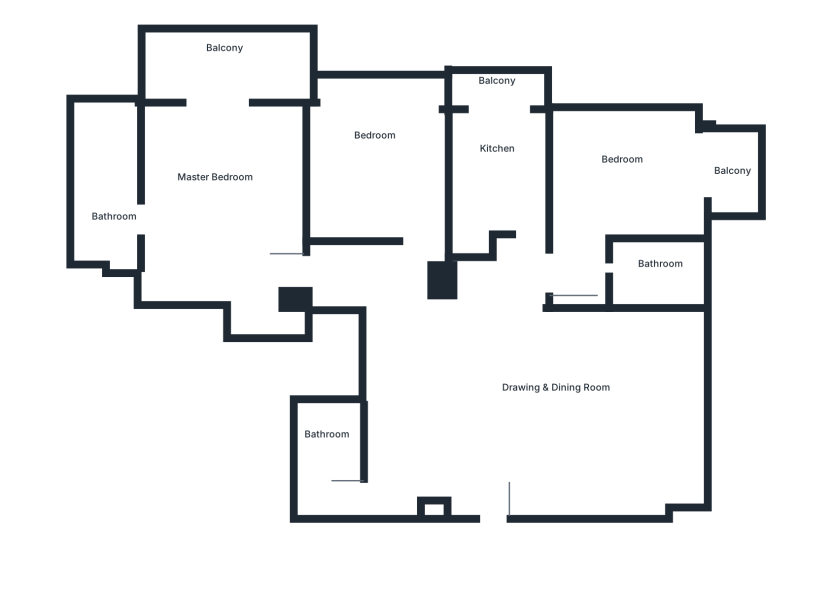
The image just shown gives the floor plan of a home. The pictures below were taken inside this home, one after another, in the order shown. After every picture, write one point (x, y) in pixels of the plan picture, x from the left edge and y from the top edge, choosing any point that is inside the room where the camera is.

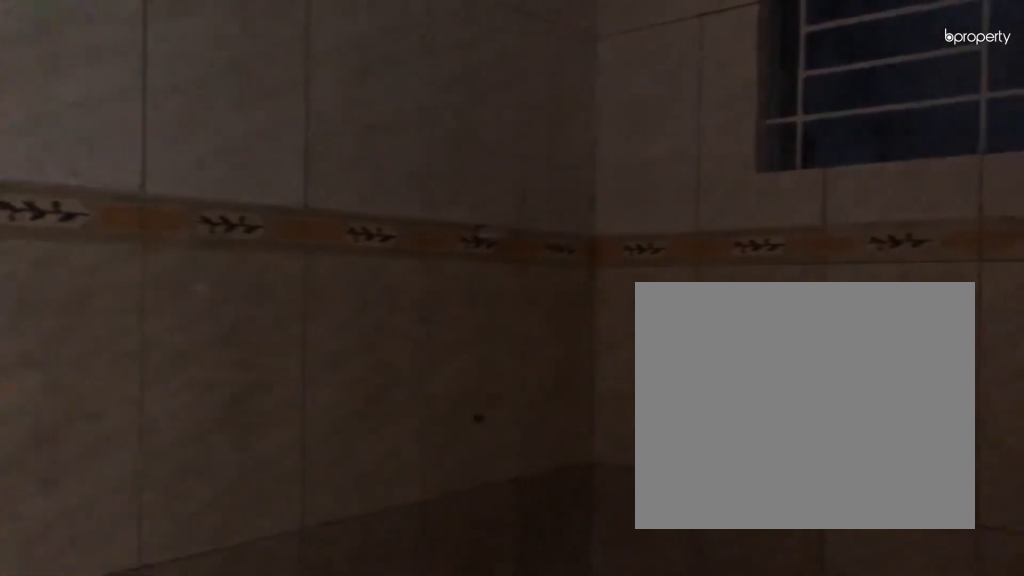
(330, 450)
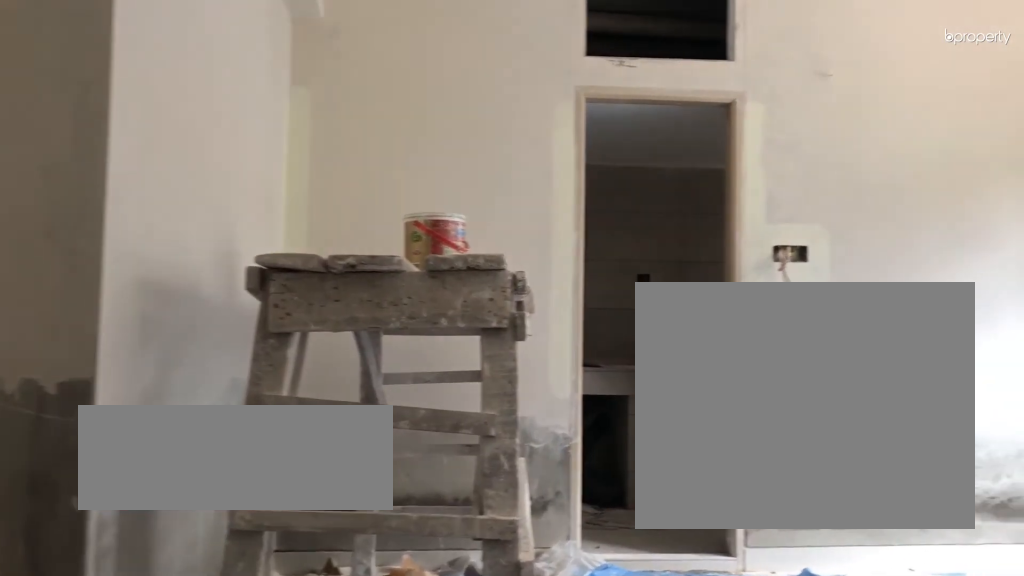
(230, 199)
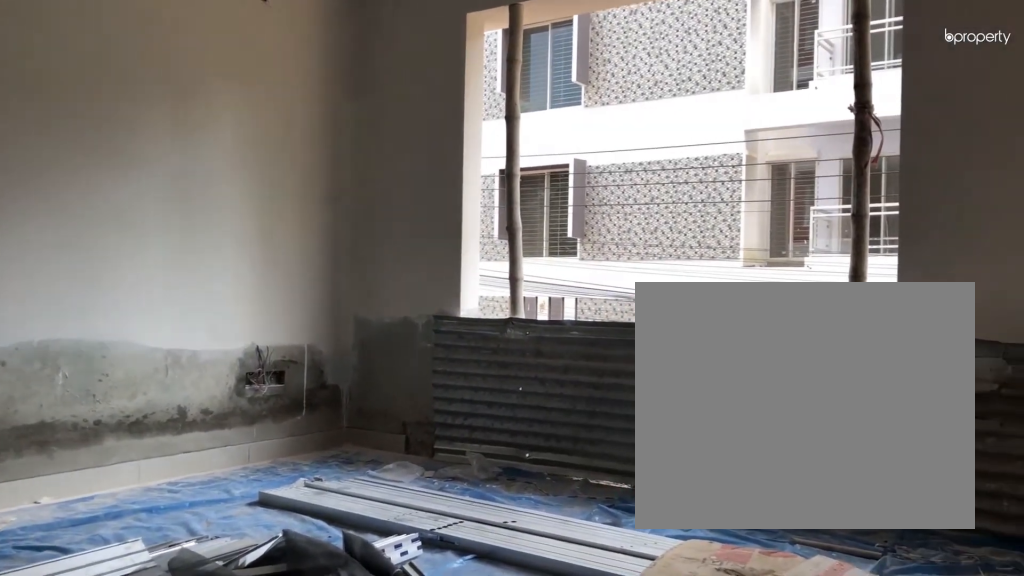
(230, 199)
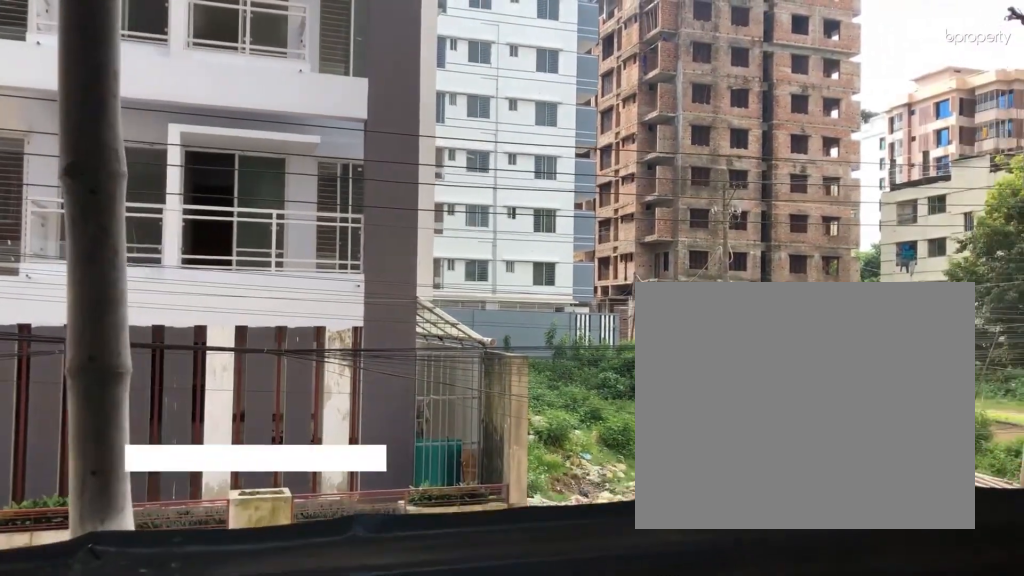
(229, 66)
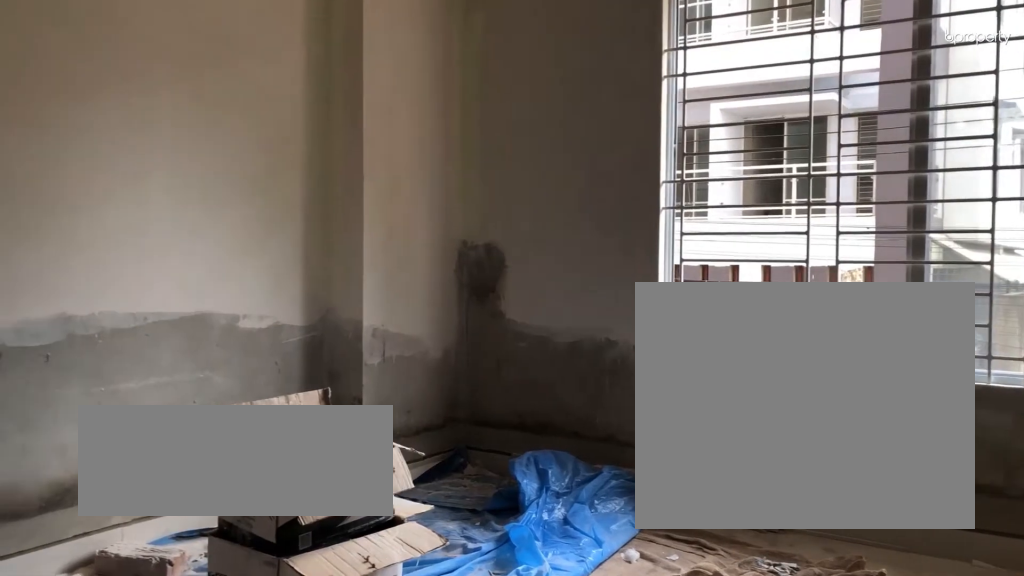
(378, 148)
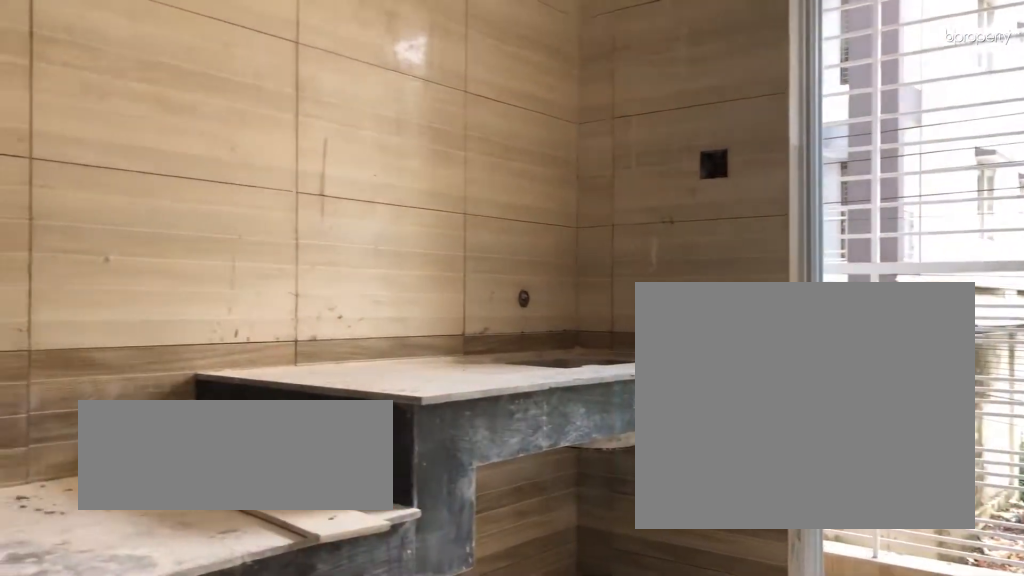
(493, 157)
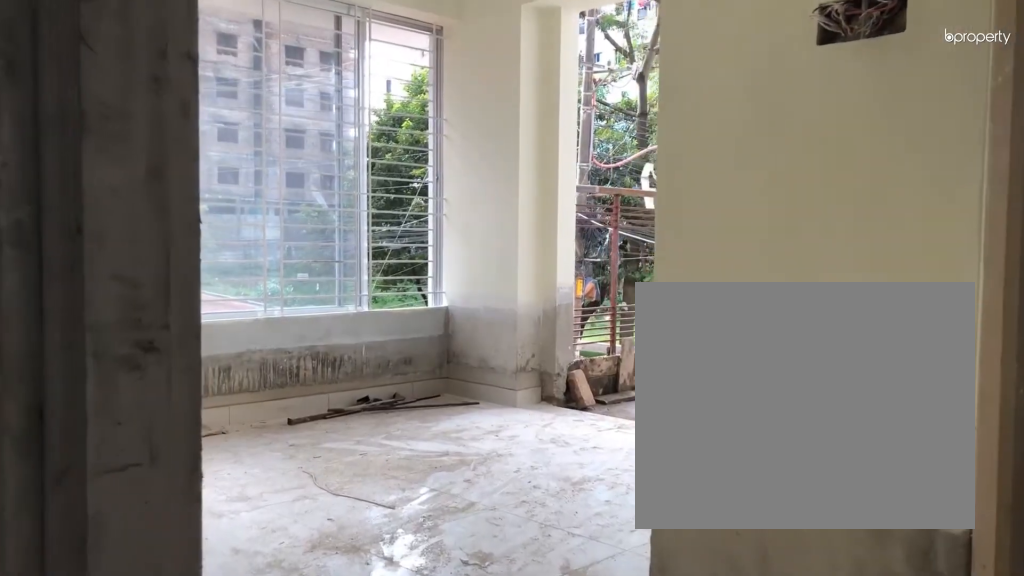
(571, 278)
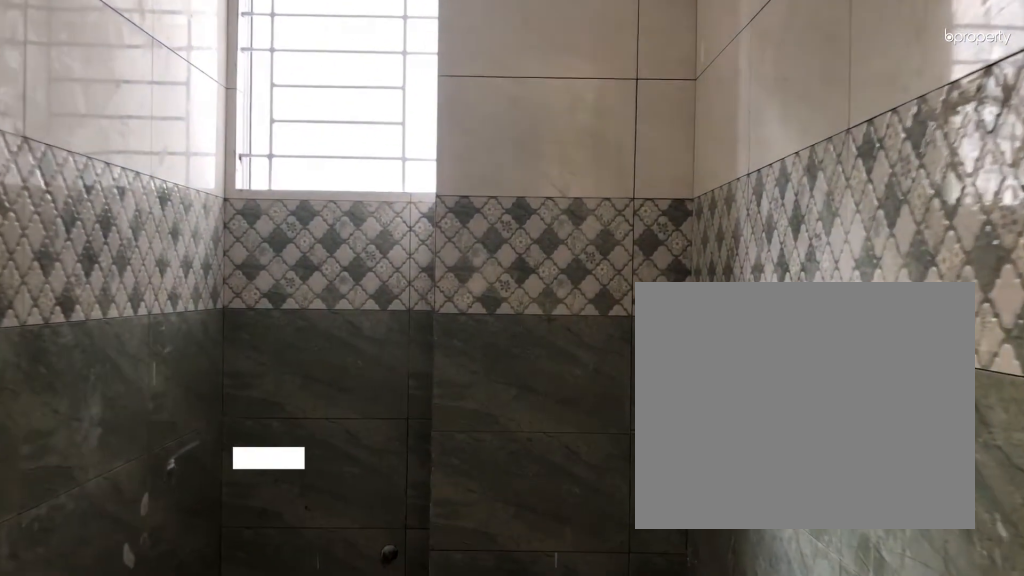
(661, 267)
